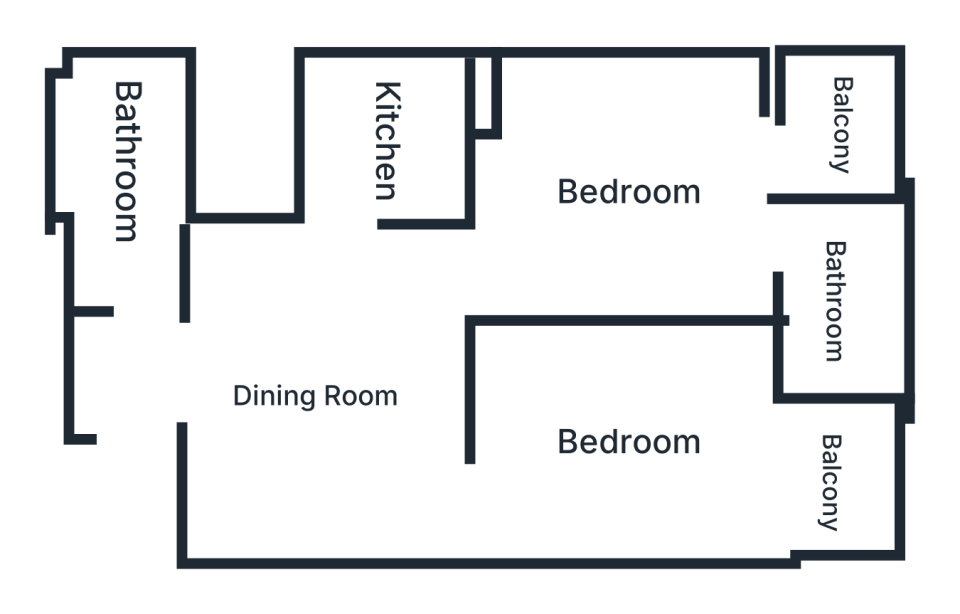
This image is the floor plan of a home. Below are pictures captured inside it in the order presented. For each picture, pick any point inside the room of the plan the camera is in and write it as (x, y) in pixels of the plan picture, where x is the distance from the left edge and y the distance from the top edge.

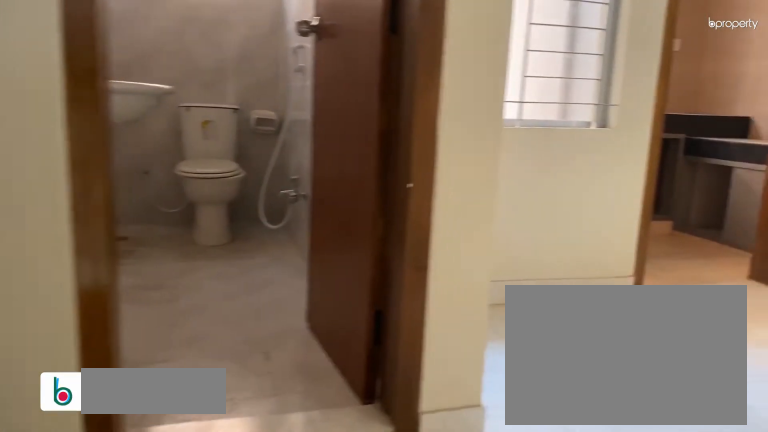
(170, 382)
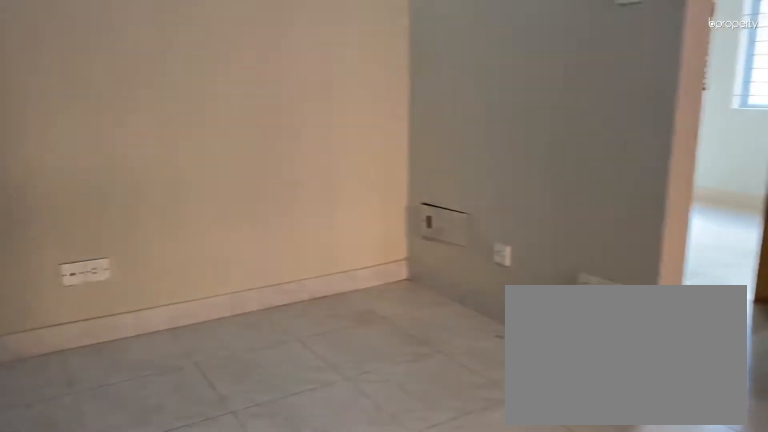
(311, 395)
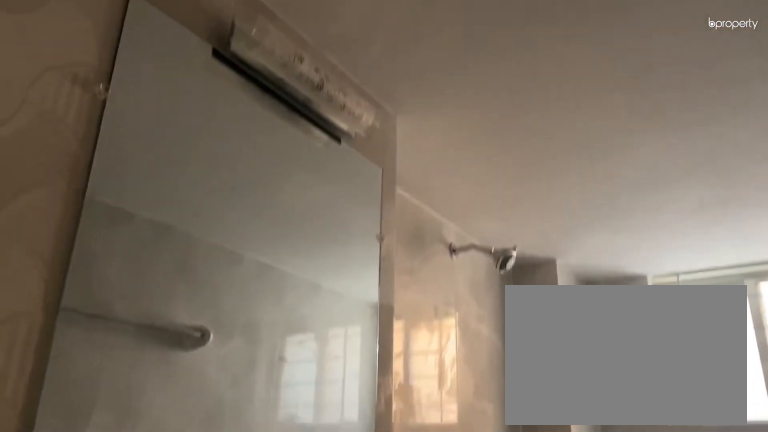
(140, 182)
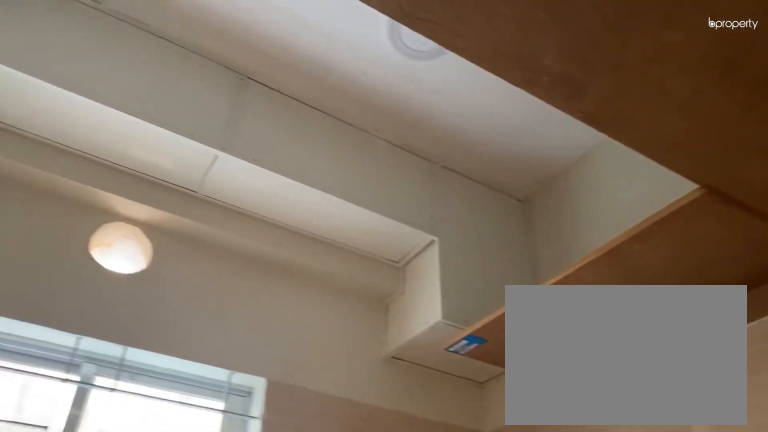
(392, 139)
